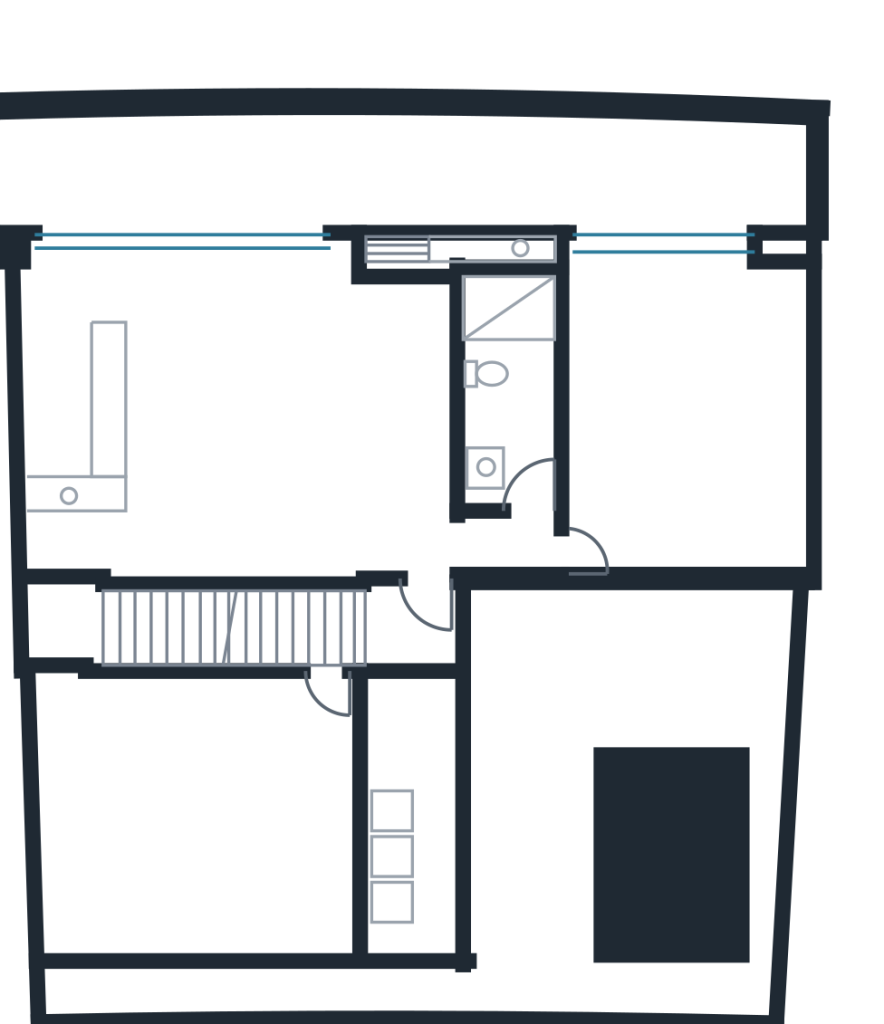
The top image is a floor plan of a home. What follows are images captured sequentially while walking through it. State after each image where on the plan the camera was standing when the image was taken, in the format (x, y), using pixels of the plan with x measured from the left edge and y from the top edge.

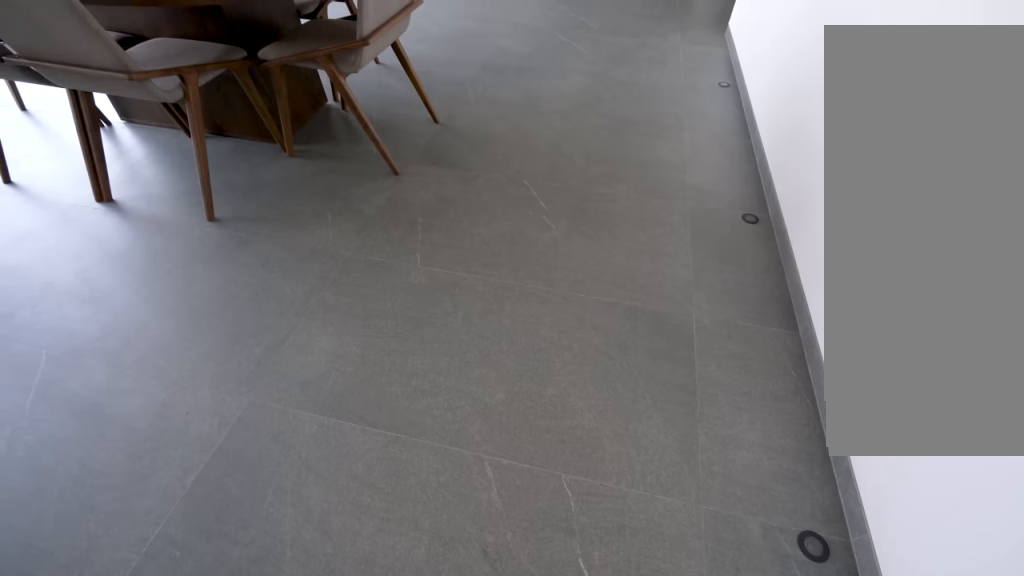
(222, 407)
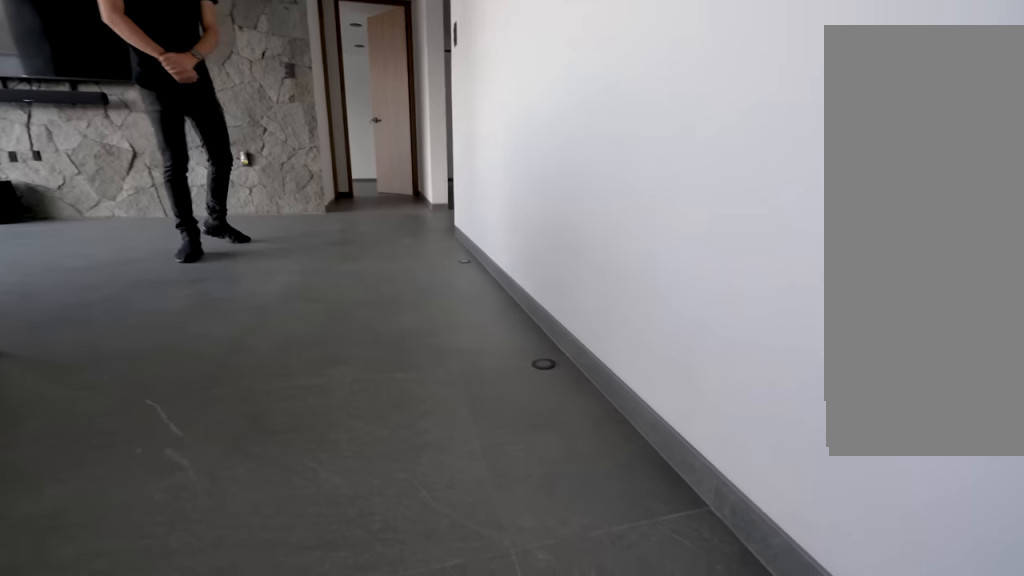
(234, 519)
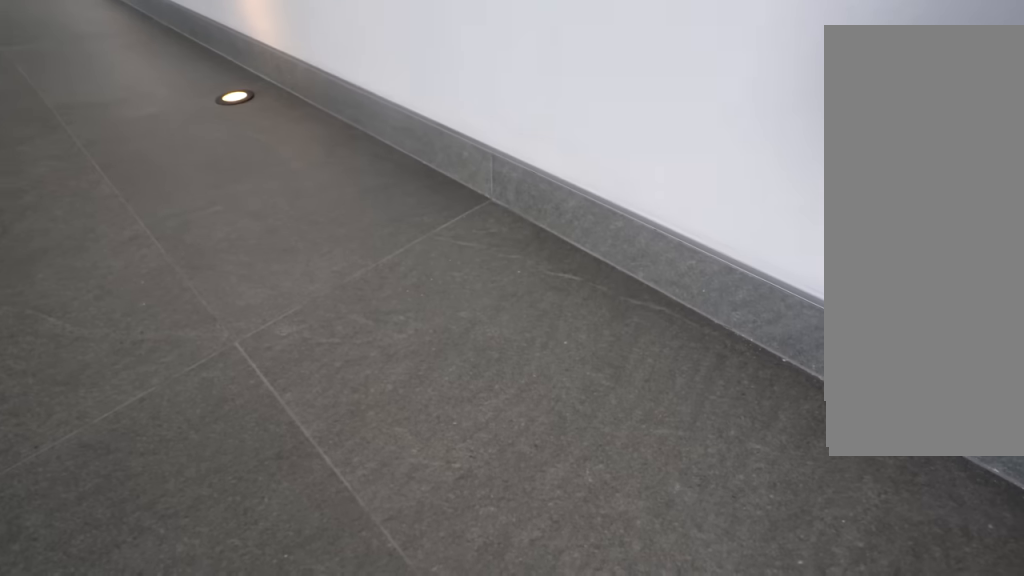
(245, 547)
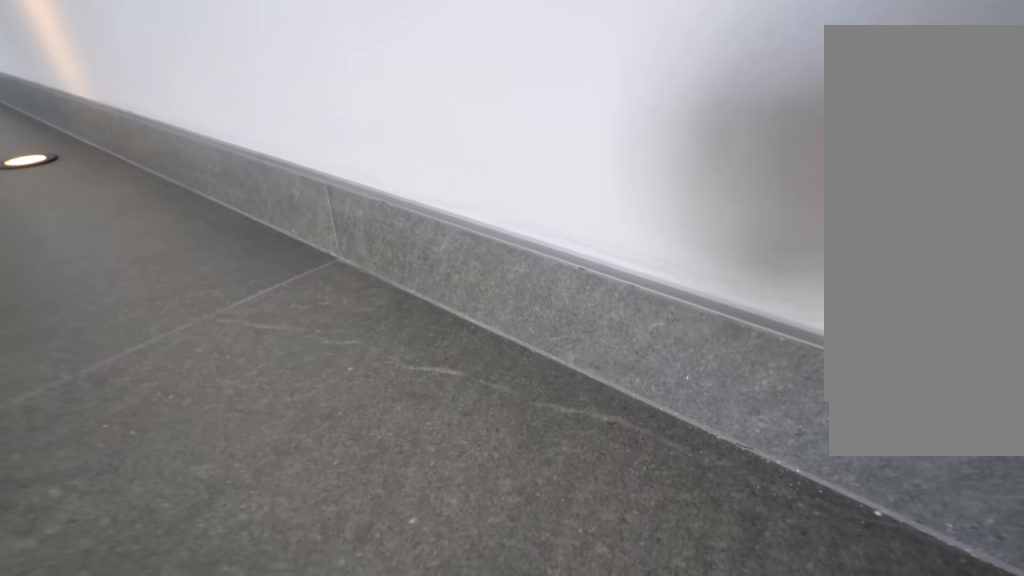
(245, 549)
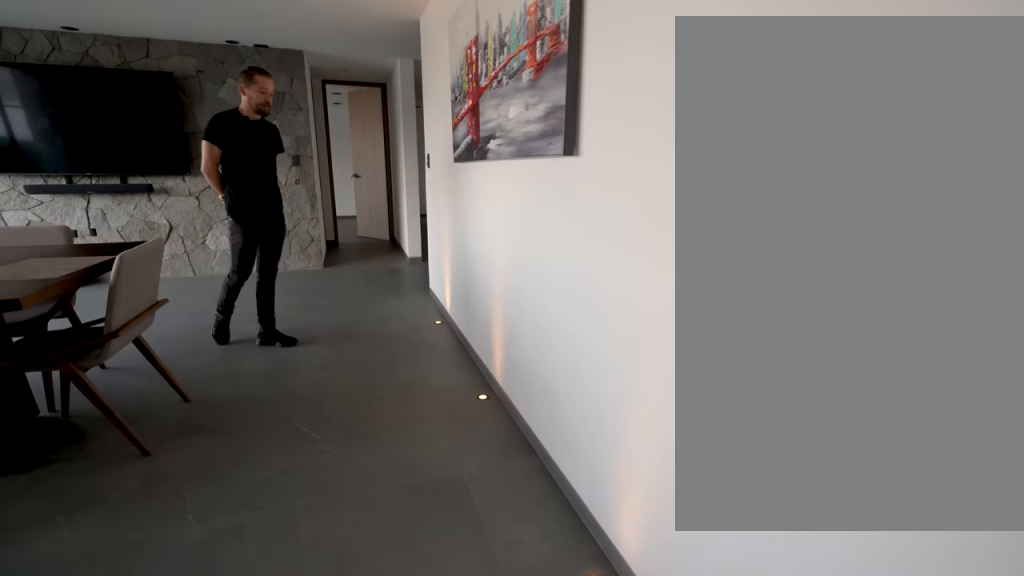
(219, 551)
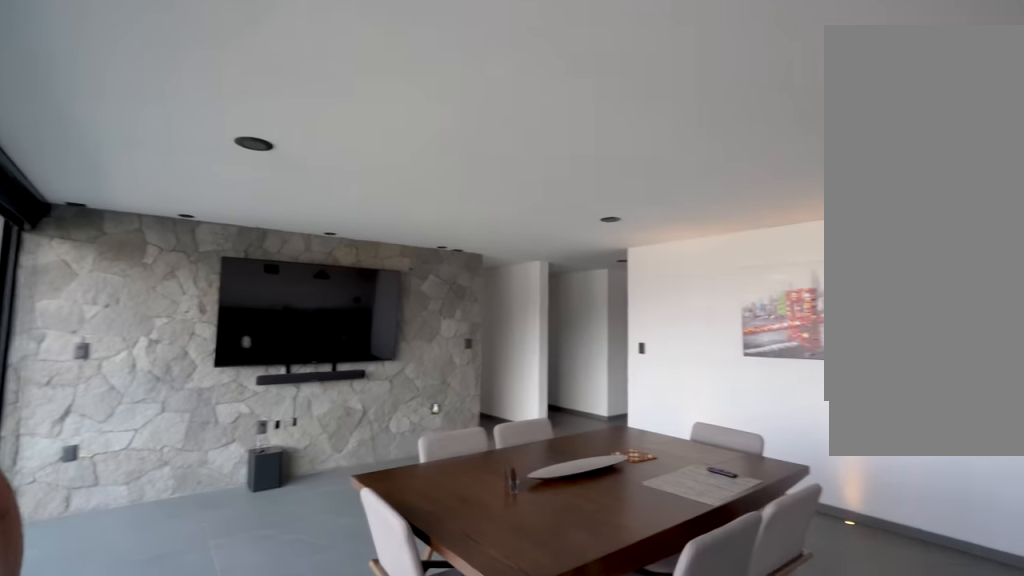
(182, 294)
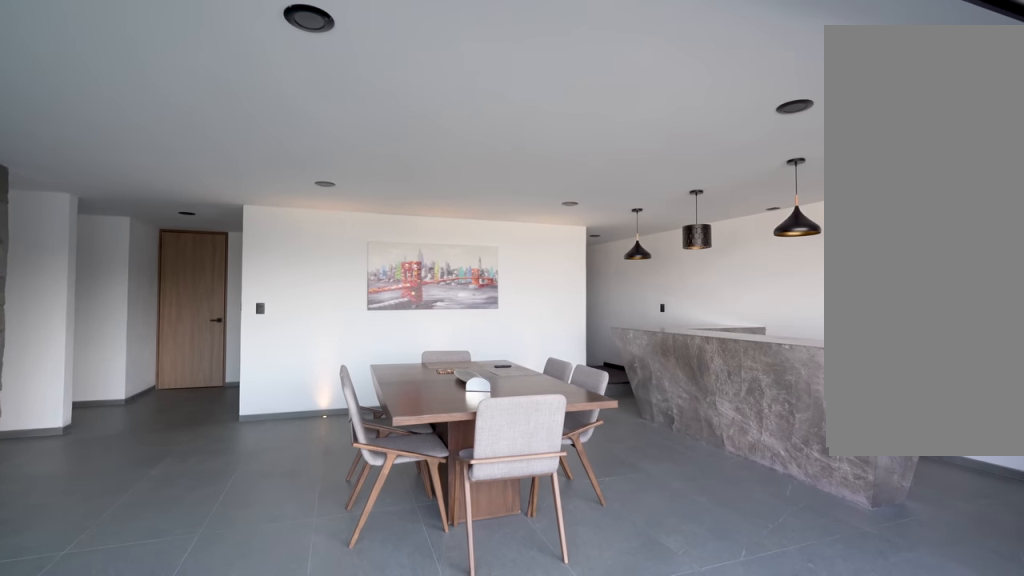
(240, 332)
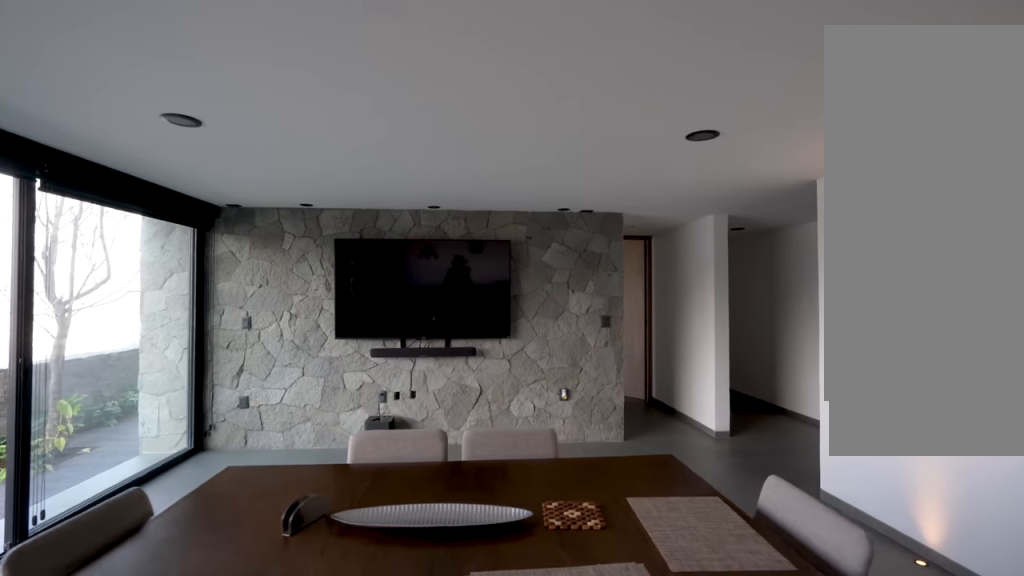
(176, 324)
